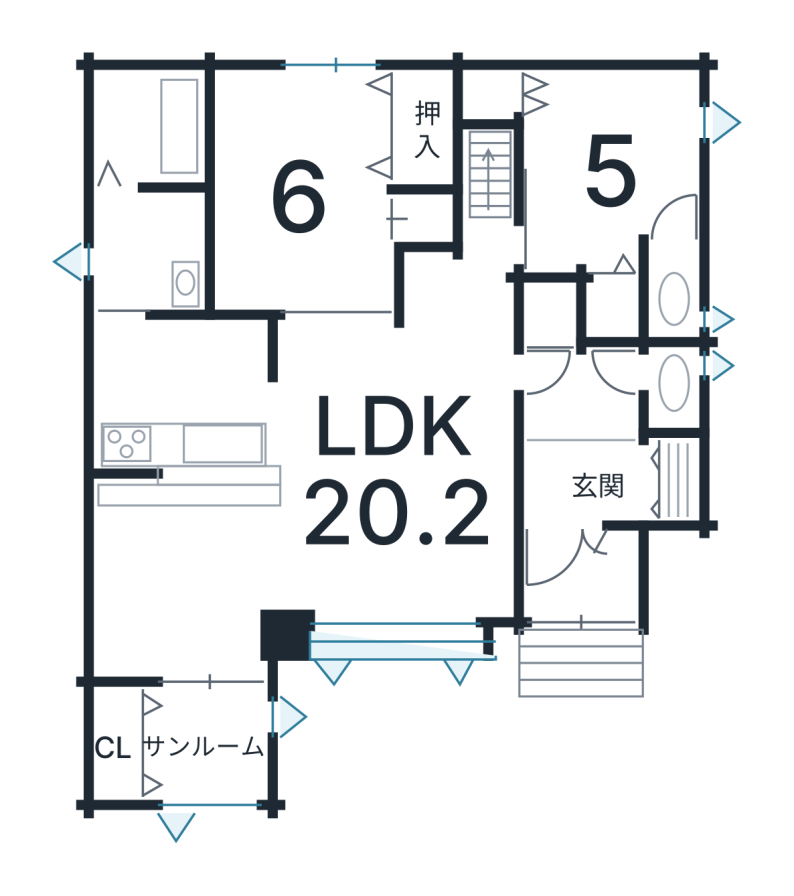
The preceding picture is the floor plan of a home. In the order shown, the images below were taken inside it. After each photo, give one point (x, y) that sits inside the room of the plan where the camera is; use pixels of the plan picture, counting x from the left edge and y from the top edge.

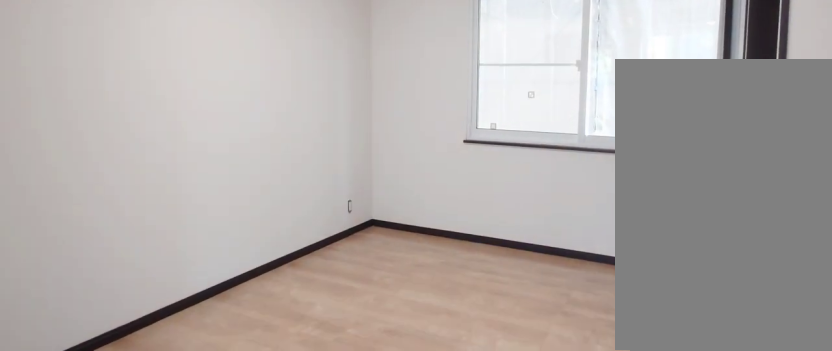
(277, 145)
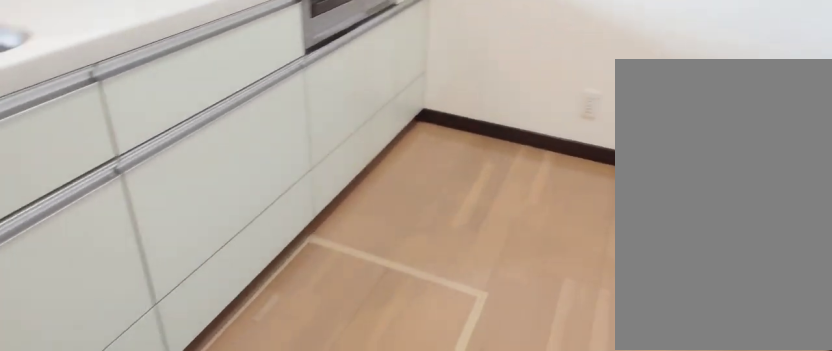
(178, 405)
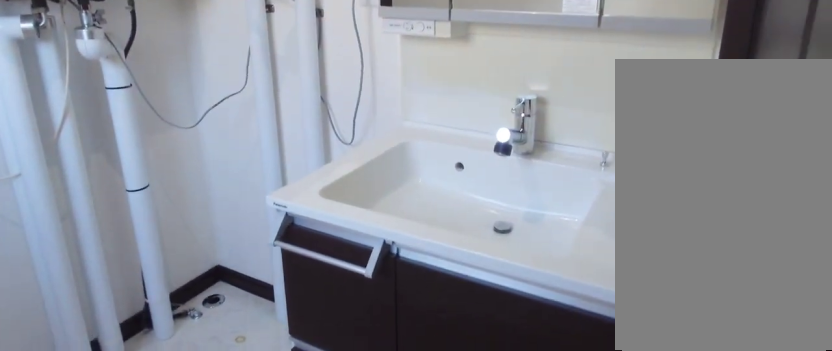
(143, 269)
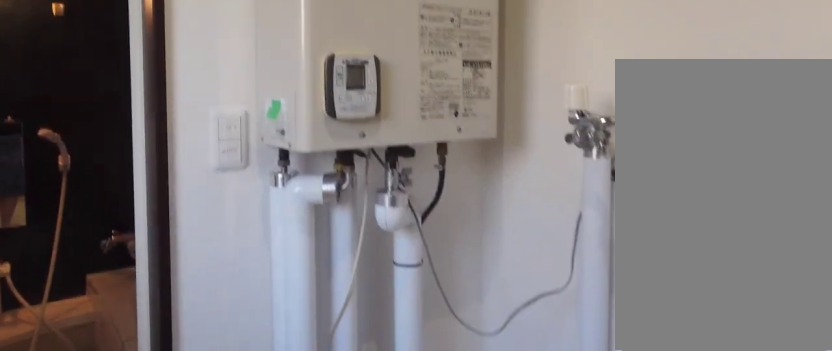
(143, 269)
